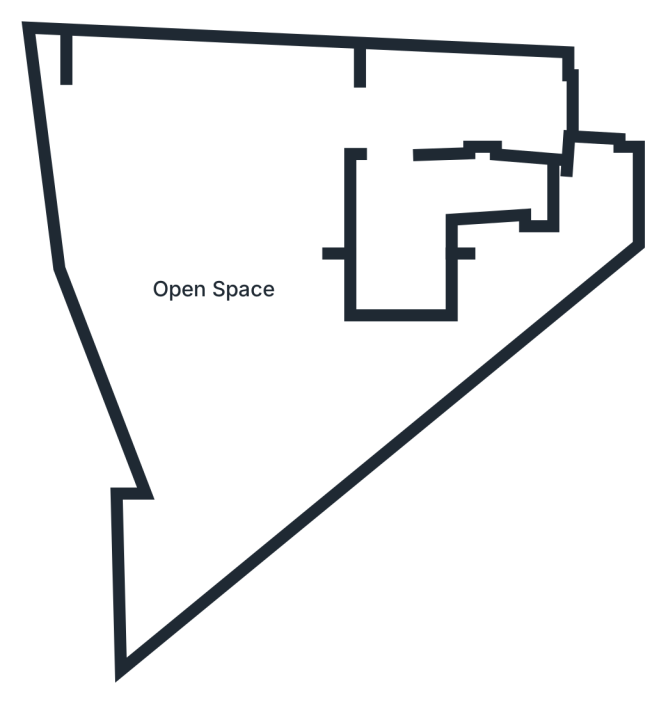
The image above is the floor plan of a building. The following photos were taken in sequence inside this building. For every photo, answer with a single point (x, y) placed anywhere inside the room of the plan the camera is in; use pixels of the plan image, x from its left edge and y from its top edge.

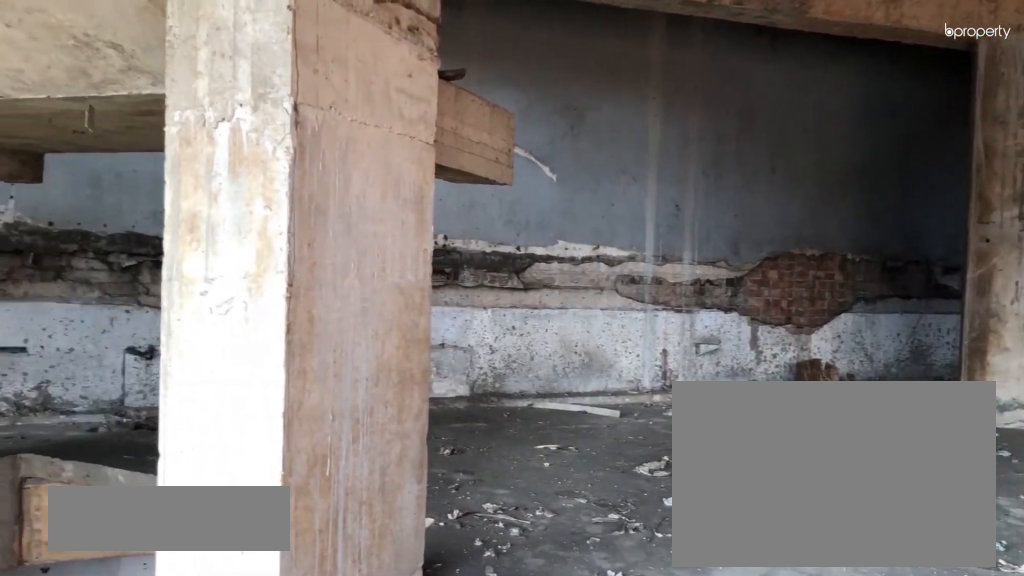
(262, 115)
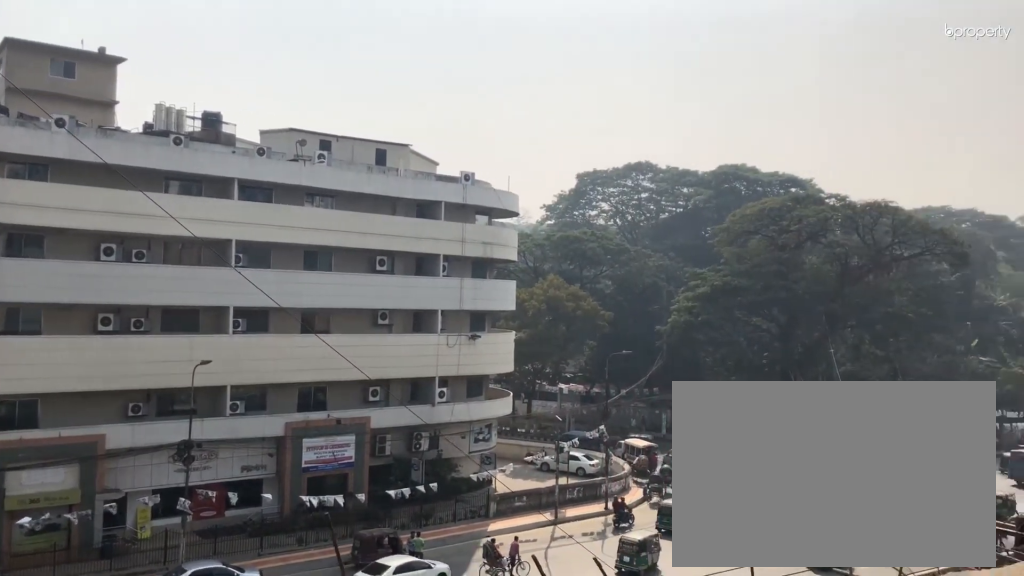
(112, 130)
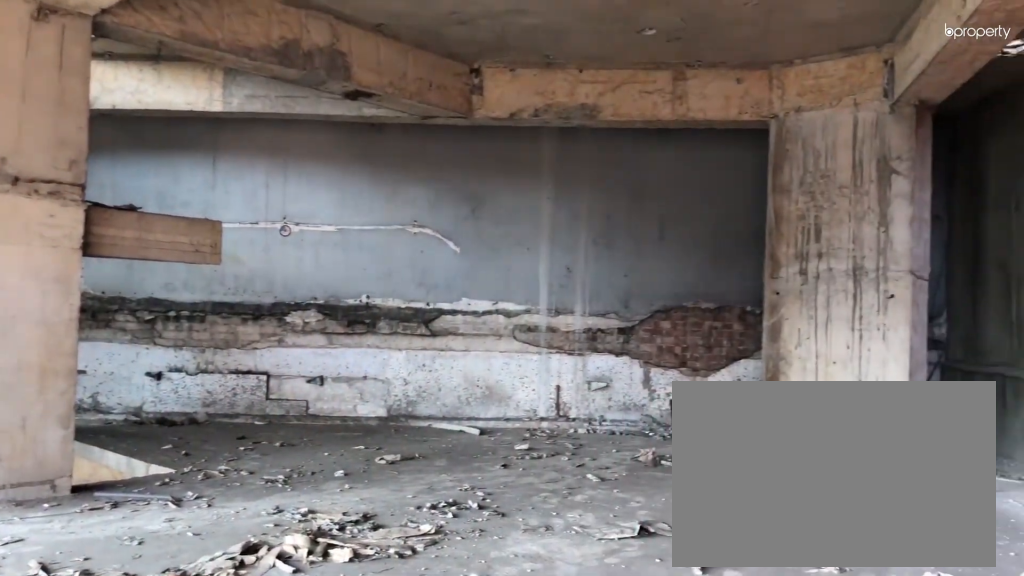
(112, 130)
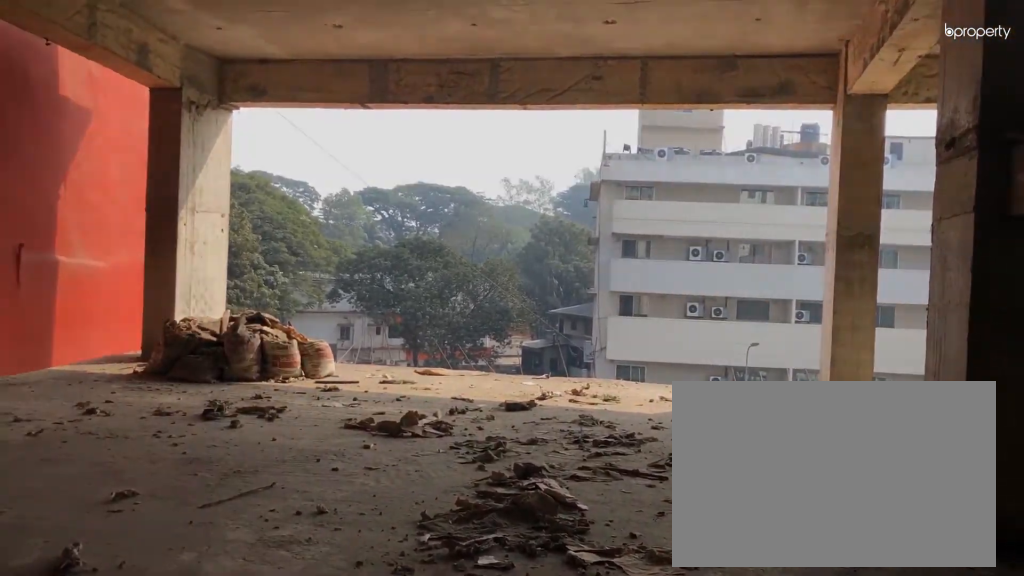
(223, 414)
